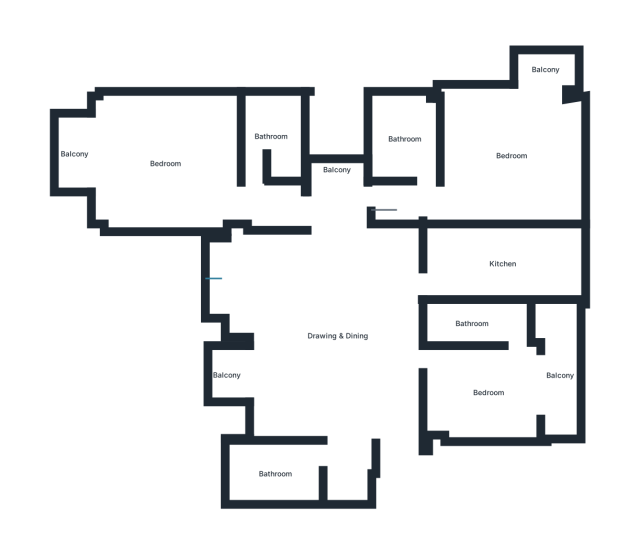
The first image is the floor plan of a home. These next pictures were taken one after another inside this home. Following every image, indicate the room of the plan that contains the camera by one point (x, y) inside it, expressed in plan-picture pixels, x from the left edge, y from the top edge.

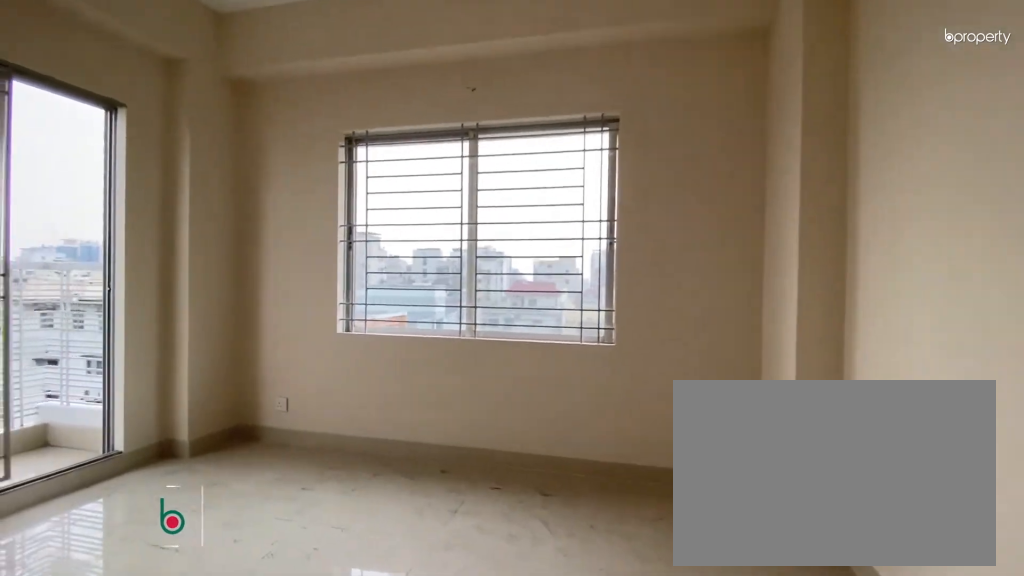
(507, 160)
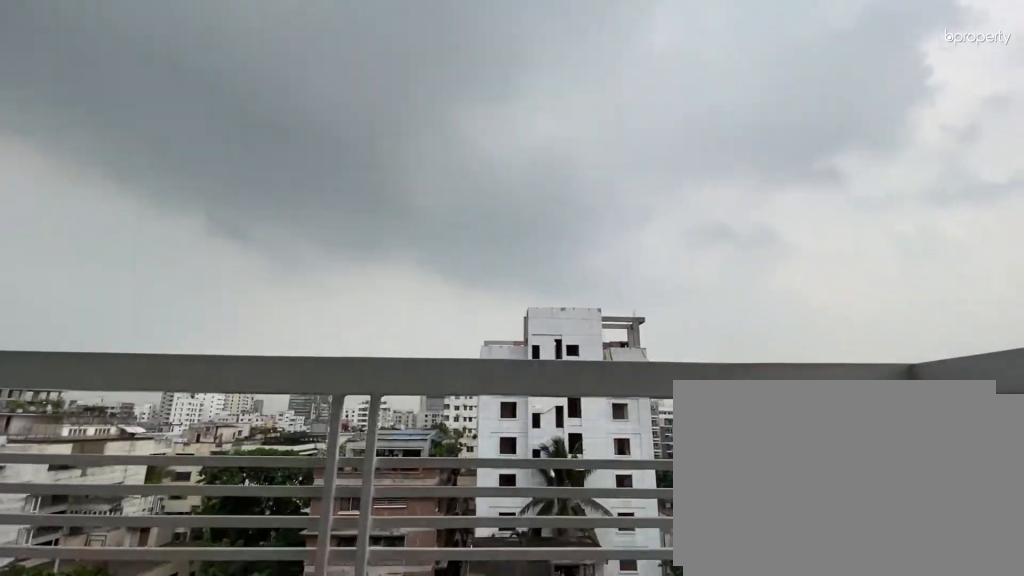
(542, 74)
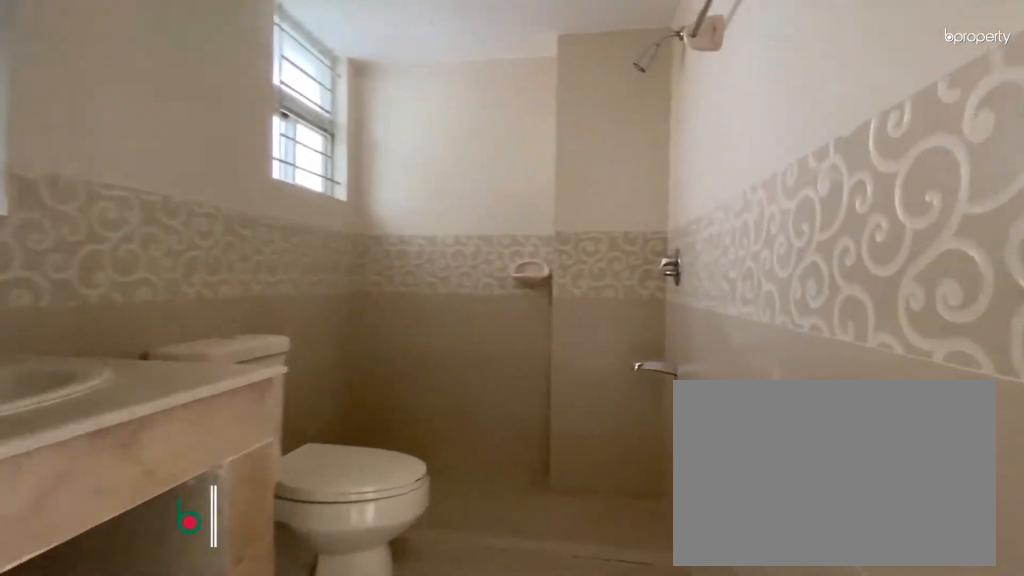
(405, 139)
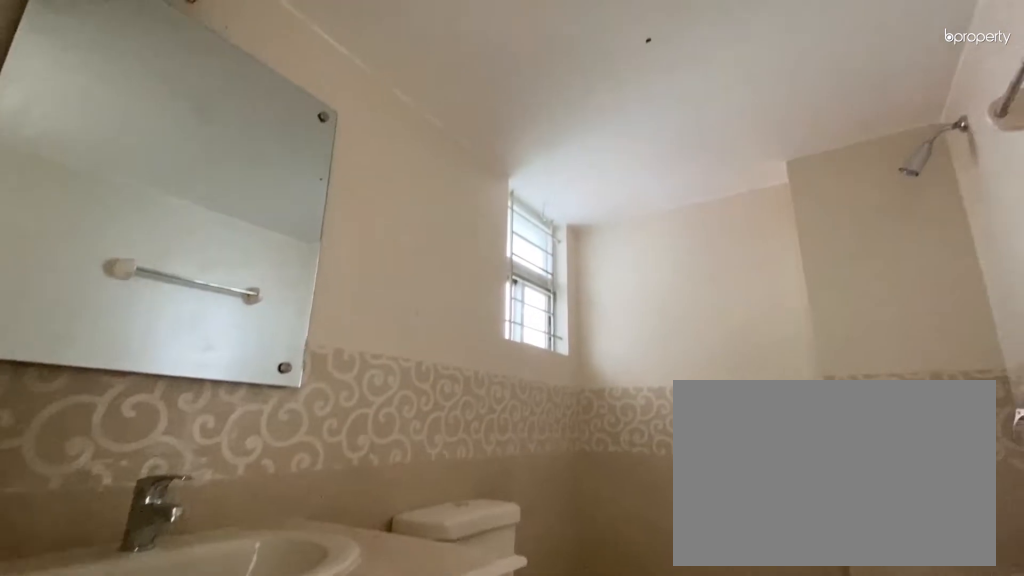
(405, 139)
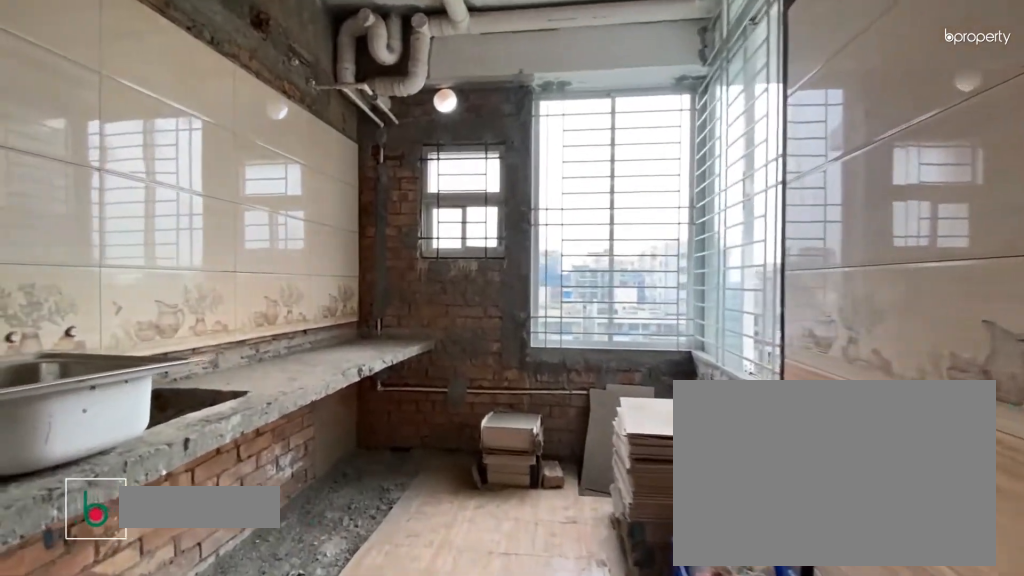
(502, 265)
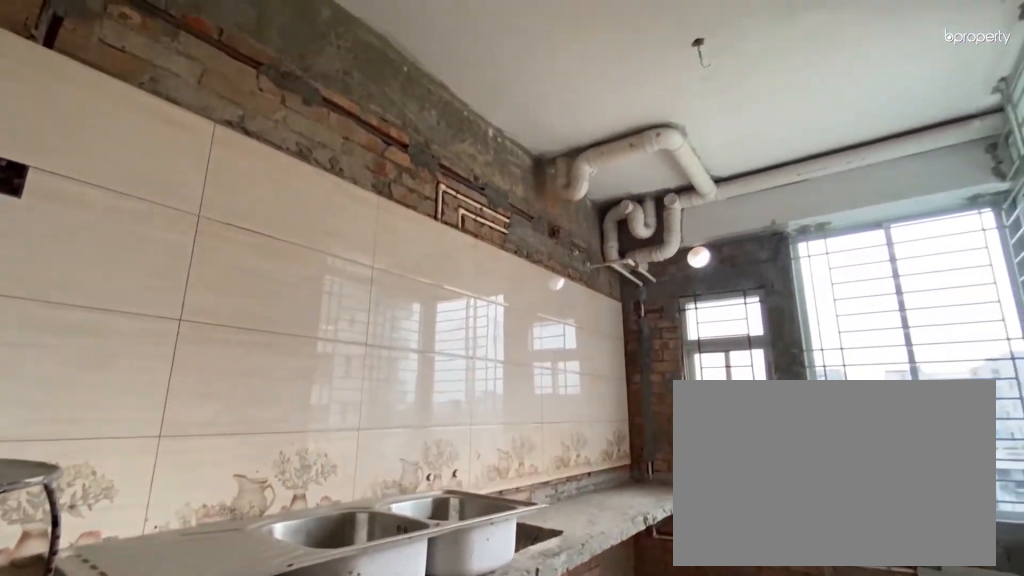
(502, 265)
